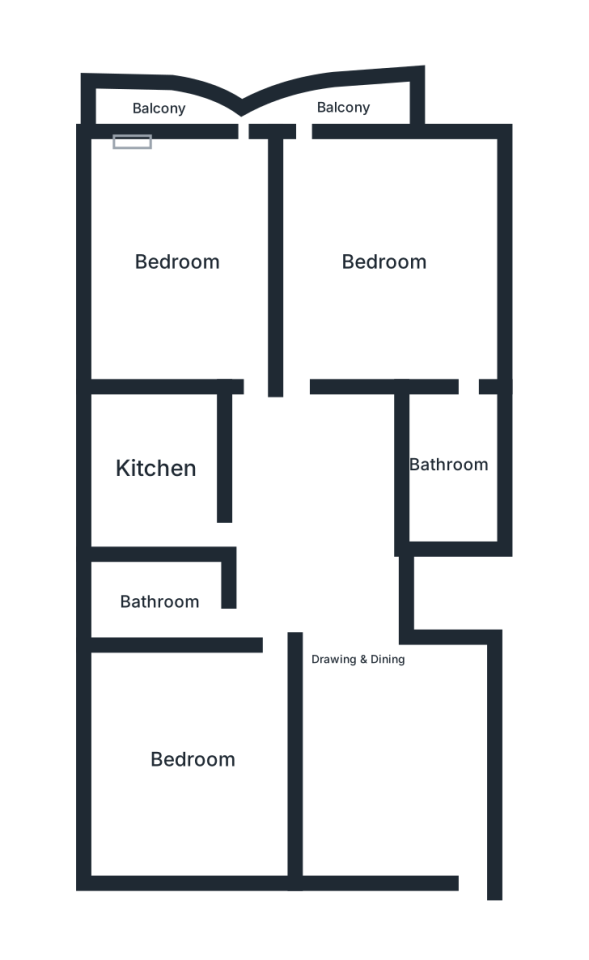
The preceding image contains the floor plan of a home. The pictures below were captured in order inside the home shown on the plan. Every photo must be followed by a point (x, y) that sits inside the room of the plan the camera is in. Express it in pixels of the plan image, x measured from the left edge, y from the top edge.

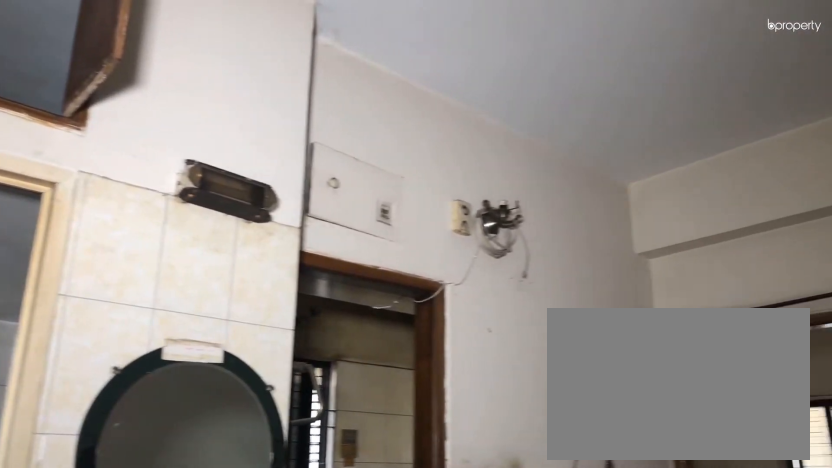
(361, 659)
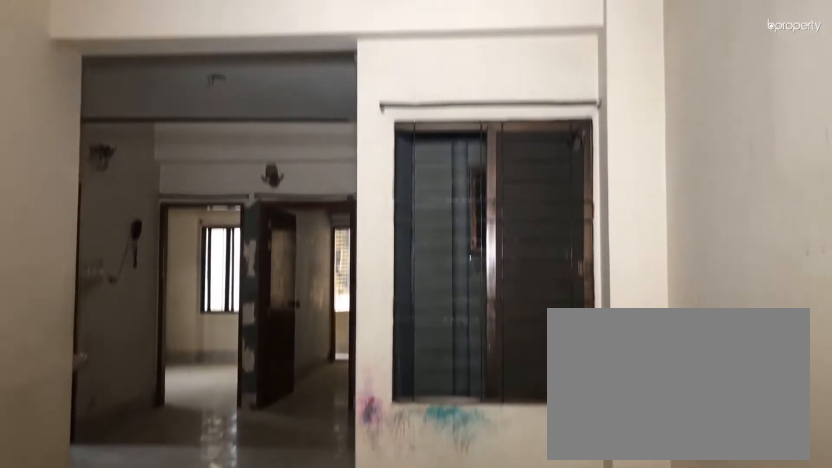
(361, 659)
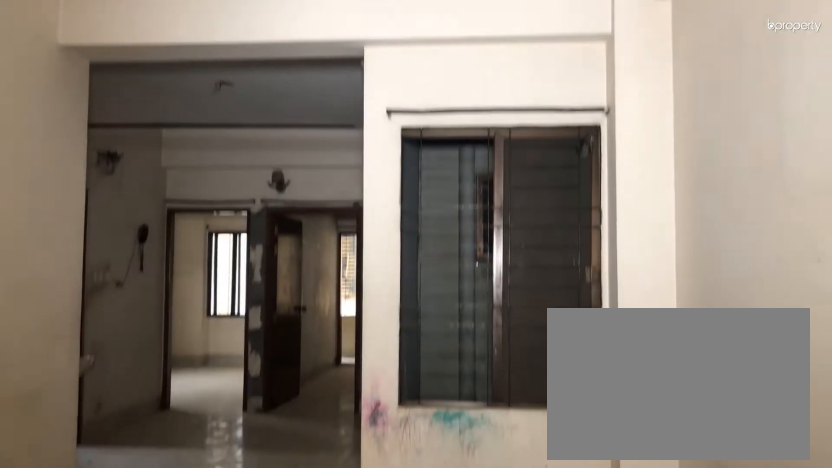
(361, 659)
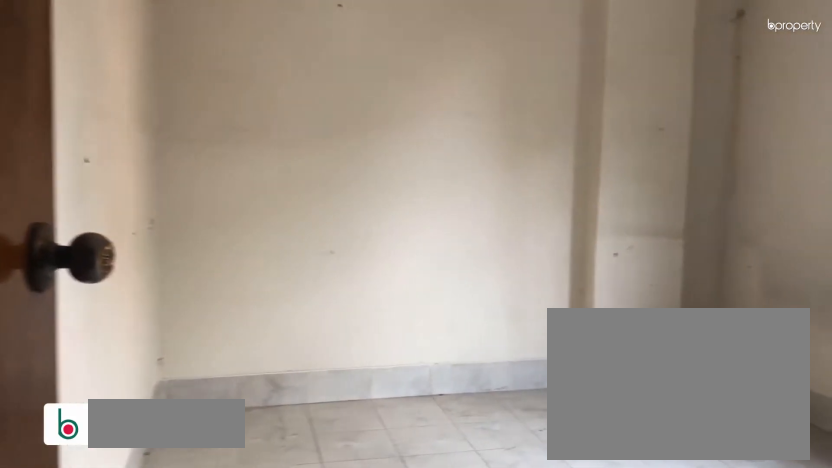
(193, 760)
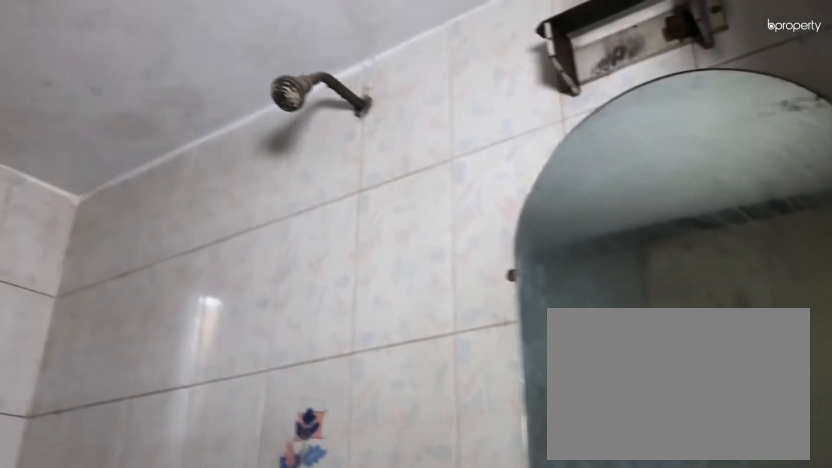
(160, 598)
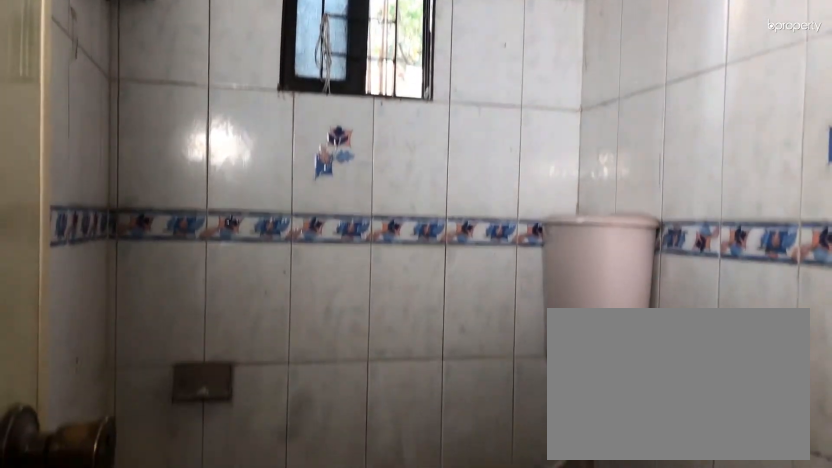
(160, 598)
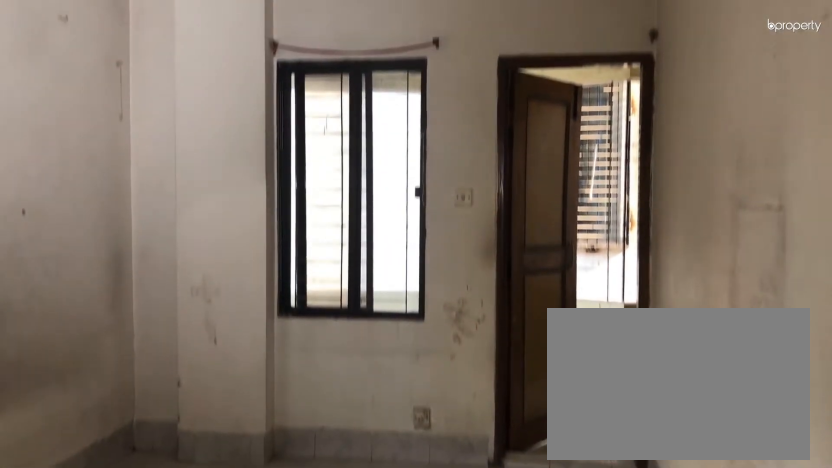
(178, 258)
